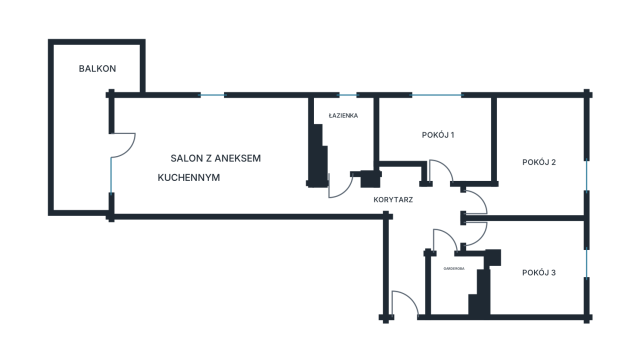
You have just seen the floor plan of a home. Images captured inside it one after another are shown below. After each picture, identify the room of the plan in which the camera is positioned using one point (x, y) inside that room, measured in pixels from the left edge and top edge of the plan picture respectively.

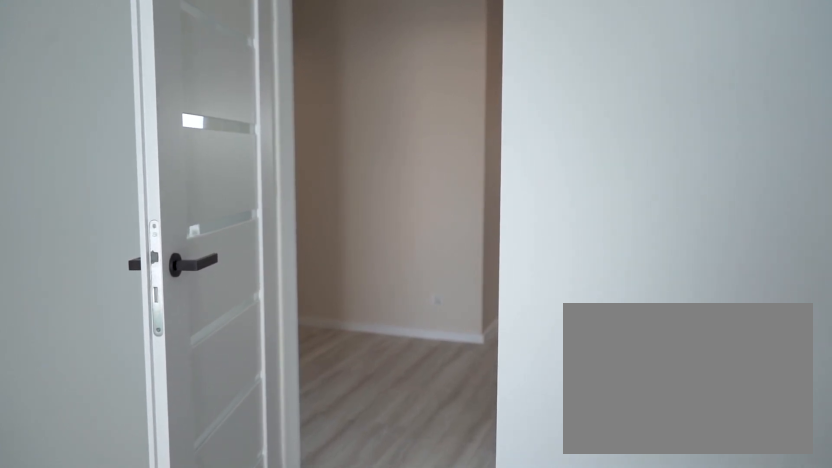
(401, 221)
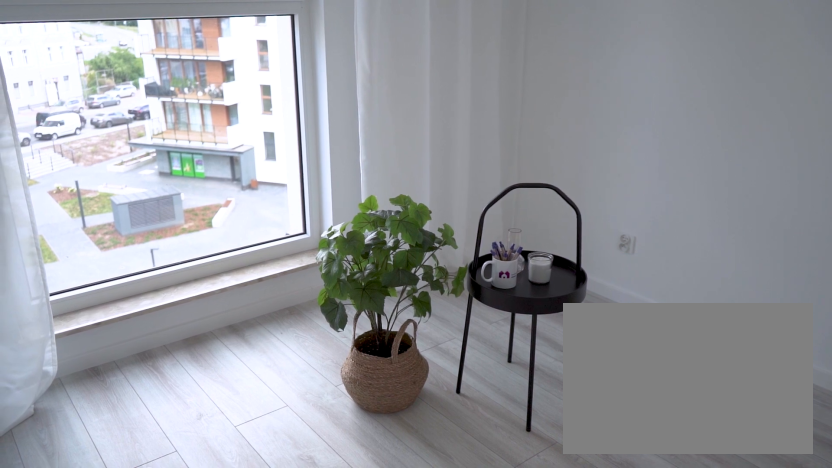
(534, 265)
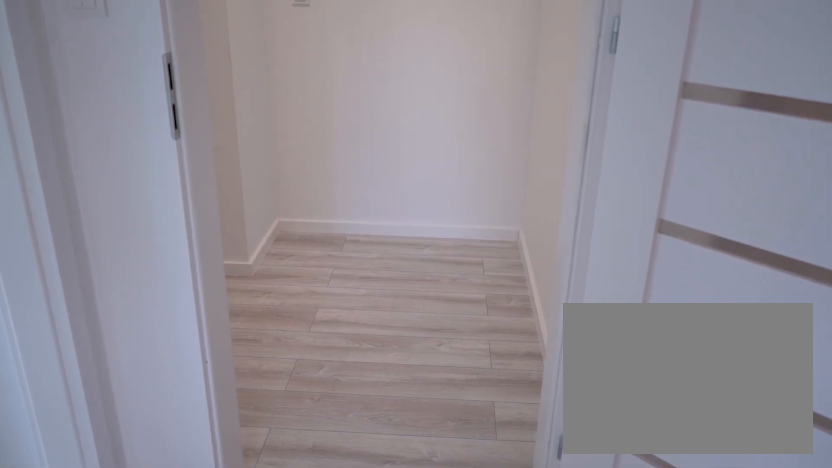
(454, 282)
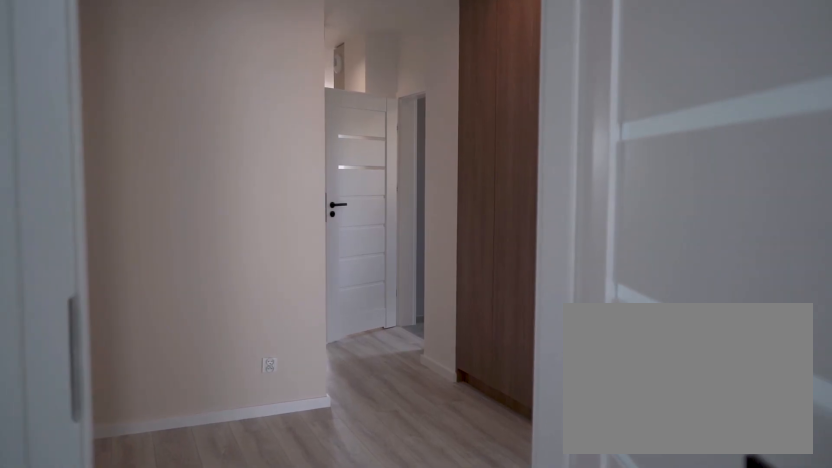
(401, 221)
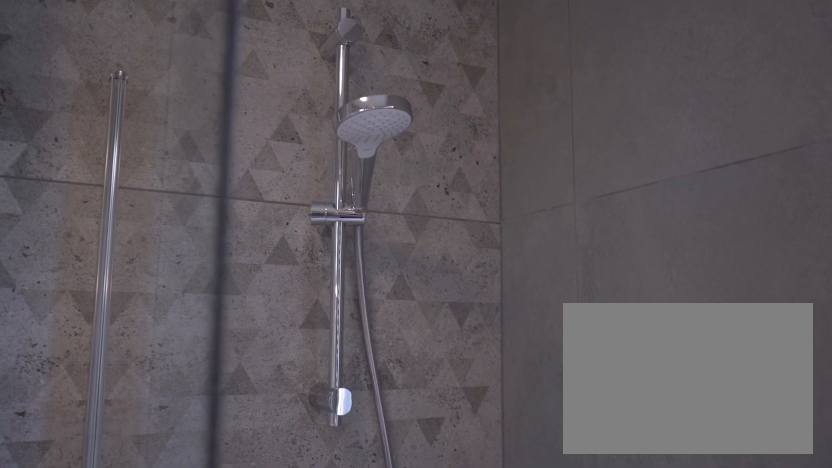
(346, 134)
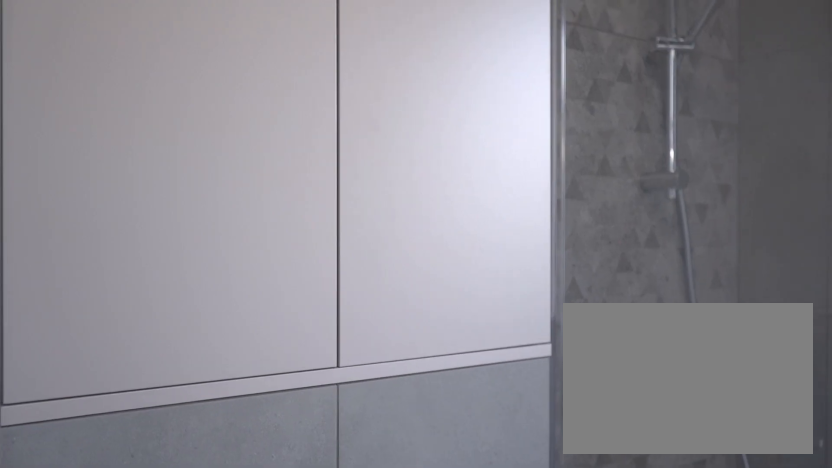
(346, 134)
